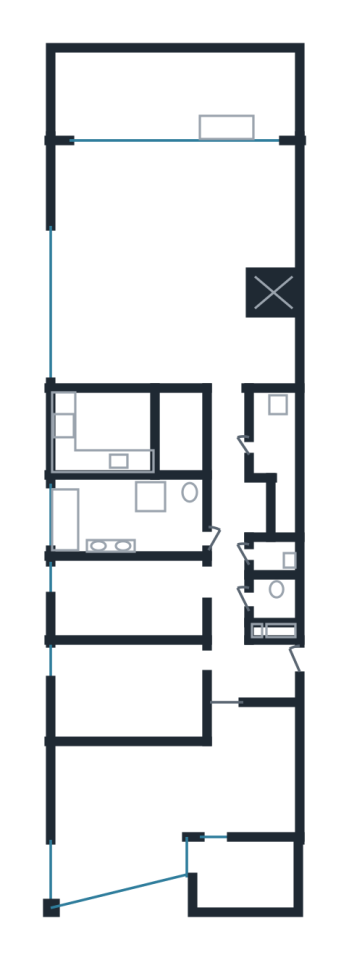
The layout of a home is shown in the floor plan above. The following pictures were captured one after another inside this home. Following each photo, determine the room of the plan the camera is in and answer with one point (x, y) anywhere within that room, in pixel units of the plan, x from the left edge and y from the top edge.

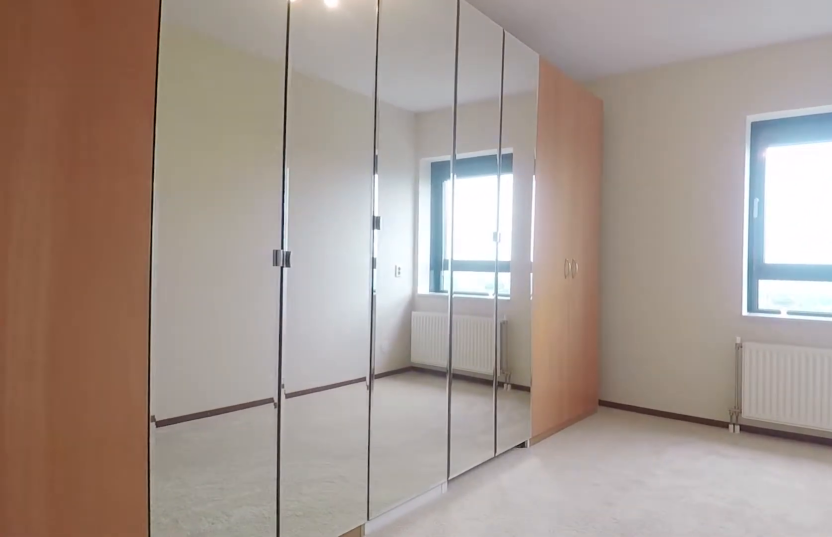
(129, 695)
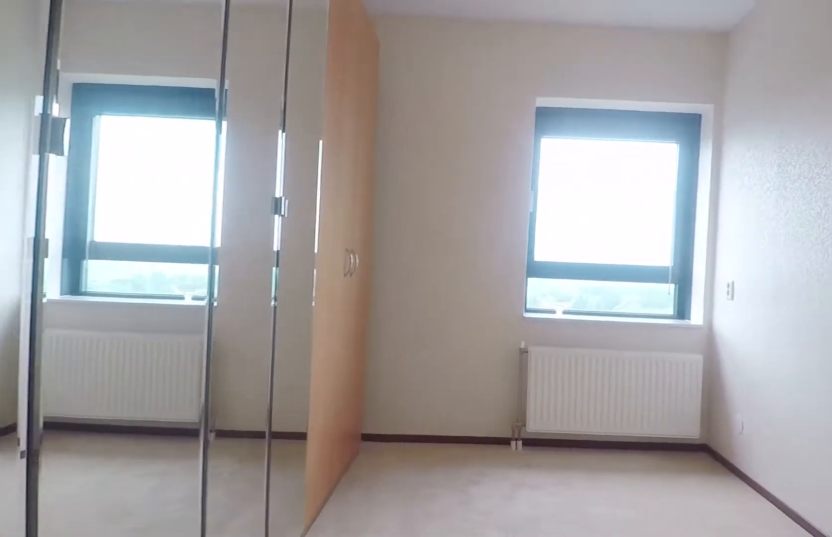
(129, 695)
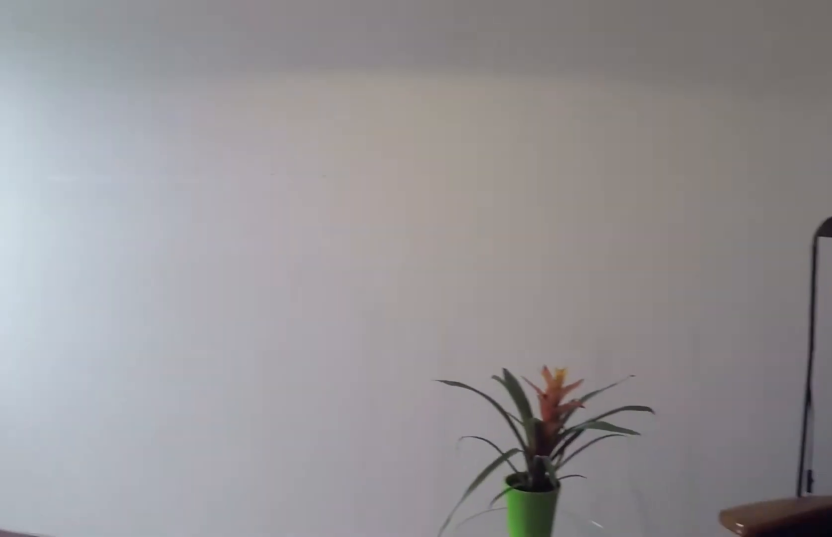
(129, 593)
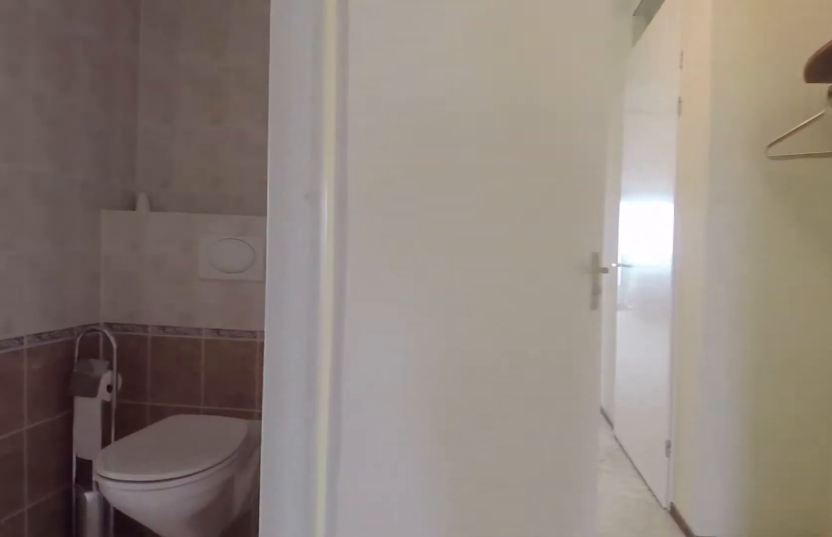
(237, 566)
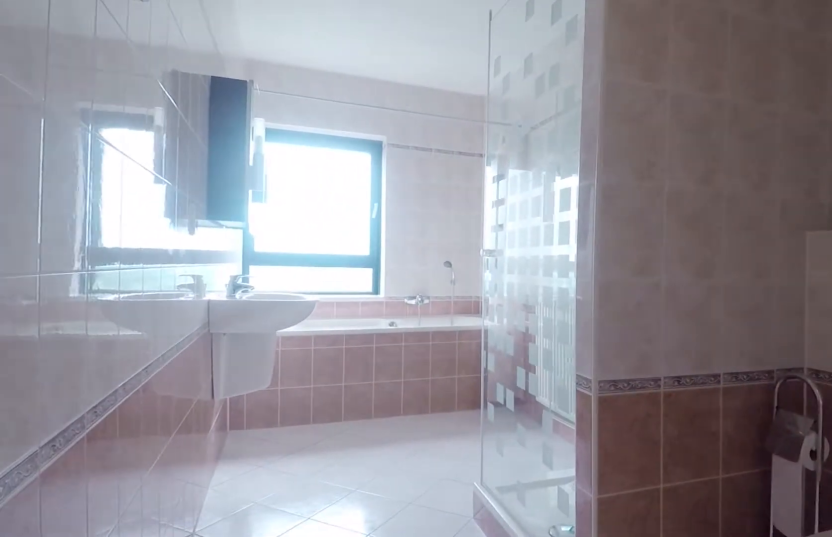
(130, 517)
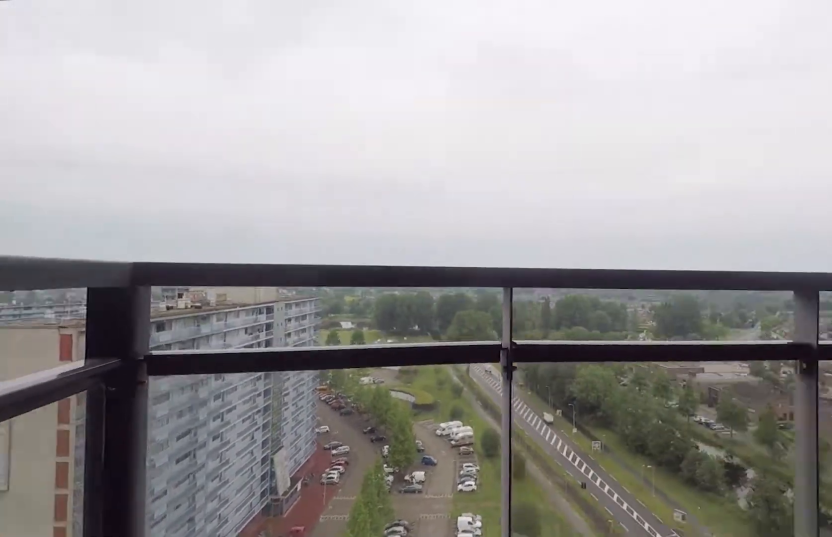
(243, 876)
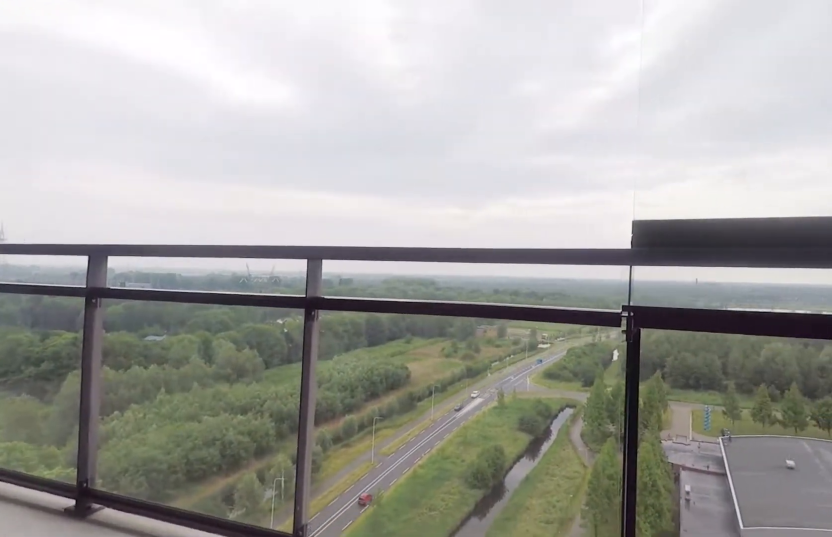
(175, 95)
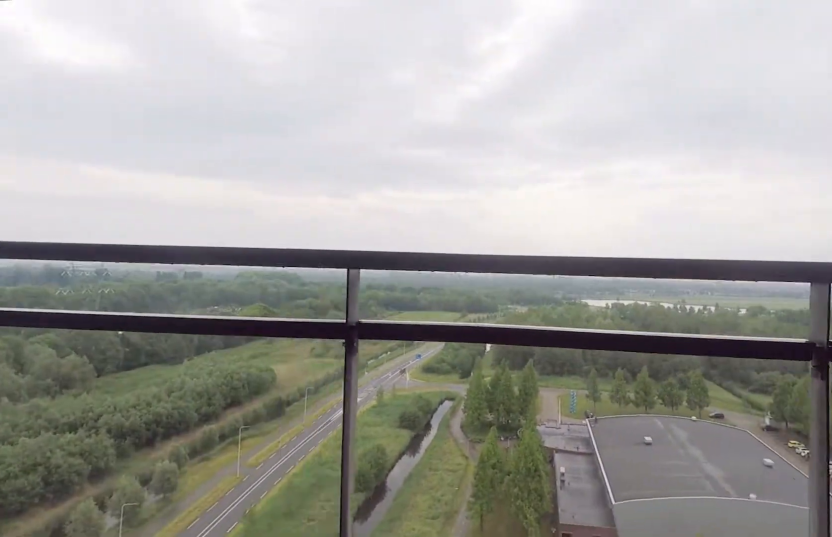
(175, 95)
